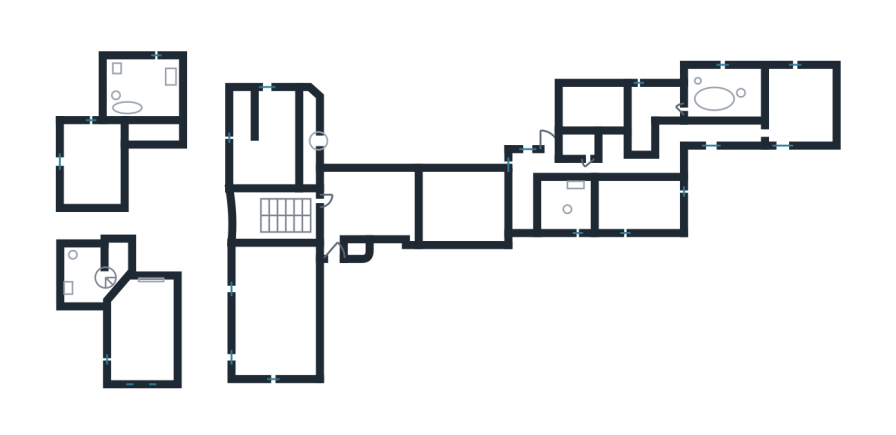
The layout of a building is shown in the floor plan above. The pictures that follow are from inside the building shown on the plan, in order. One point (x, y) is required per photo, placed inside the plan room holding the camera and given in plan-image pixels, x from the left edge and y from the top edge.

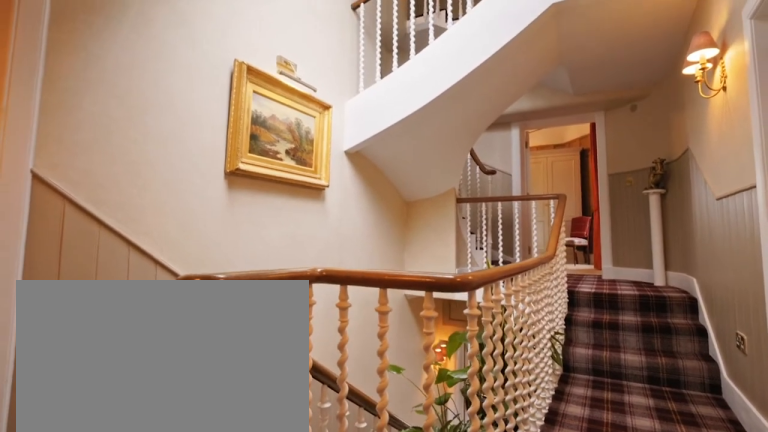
(273, 213)
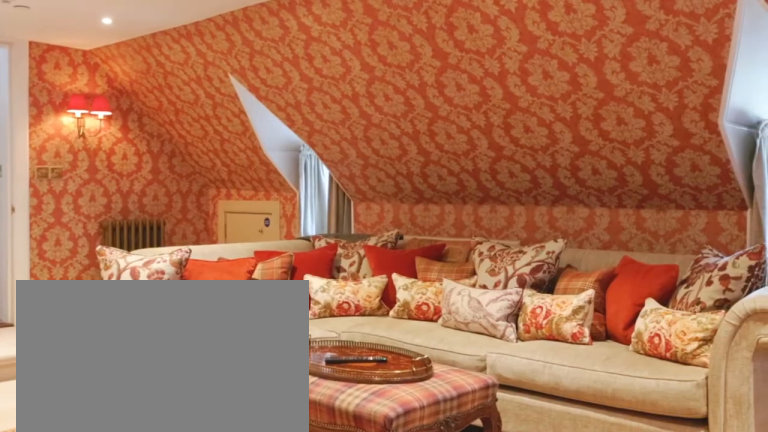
(367, 210)
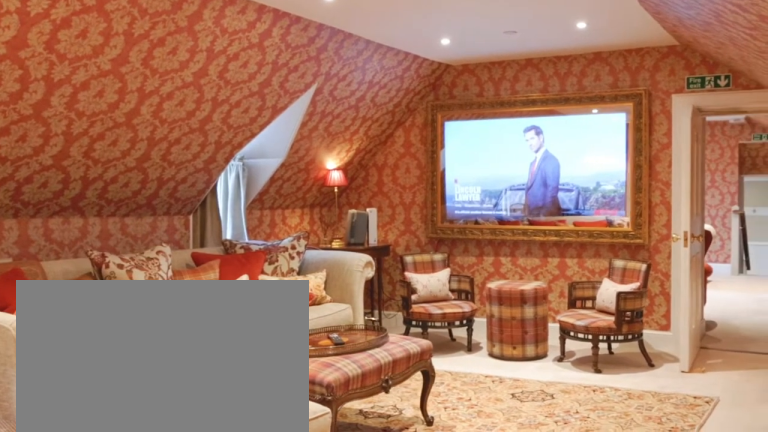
(367, 210)
